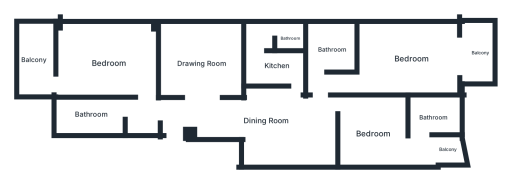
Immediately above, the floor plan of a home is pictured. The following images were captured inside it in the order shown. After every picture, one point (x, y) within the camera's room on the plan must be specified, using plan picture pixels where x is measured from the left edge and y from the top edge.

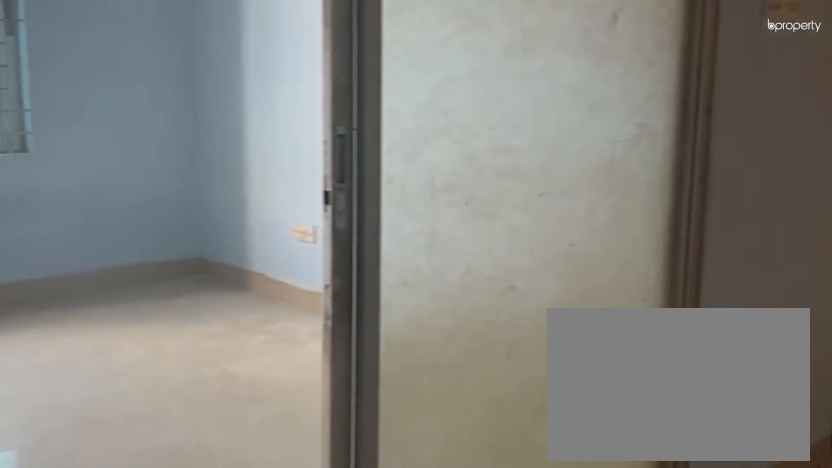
(191, 116)
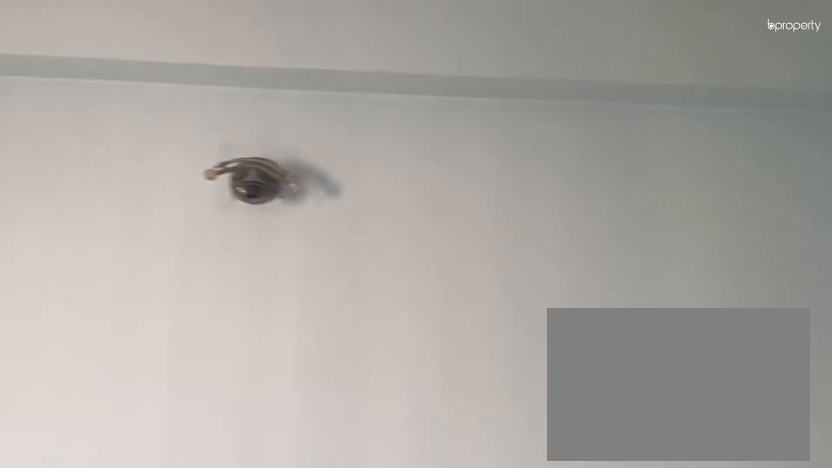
(202, 61)
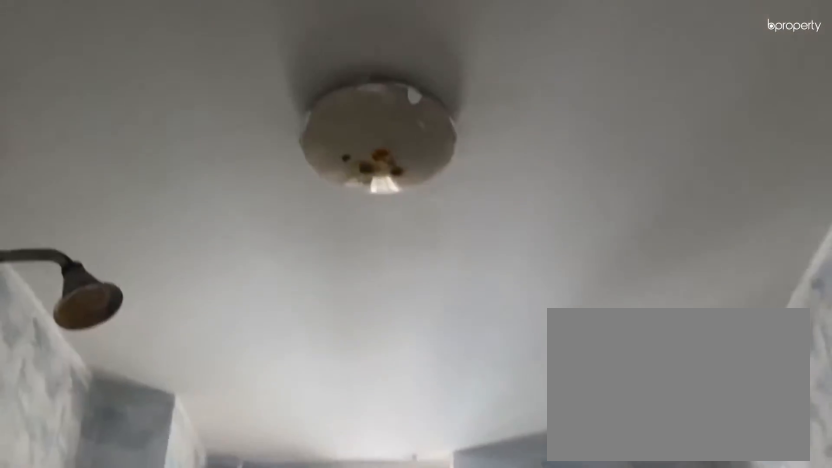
(91, 113)
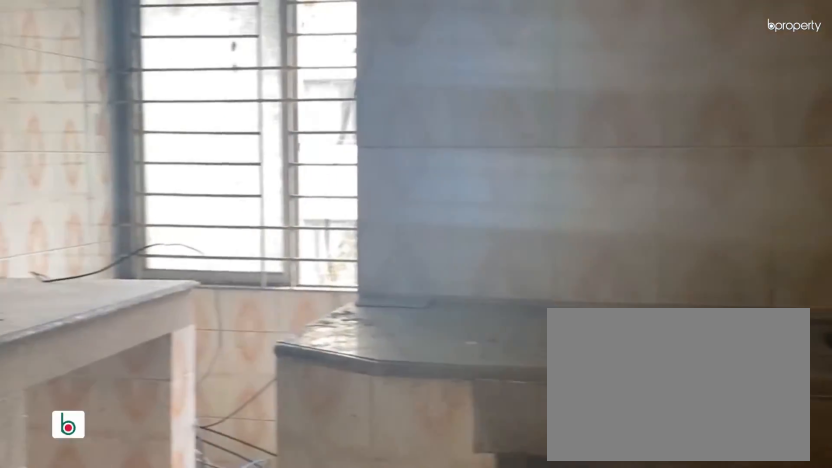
(276, 65)
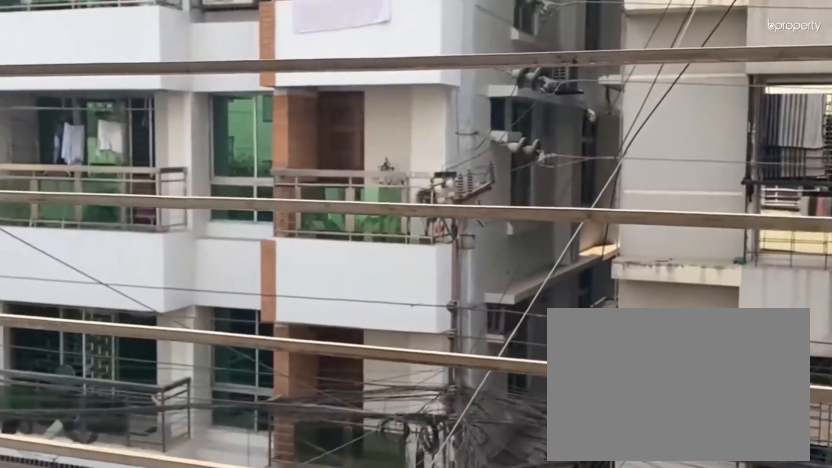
(479, 51)
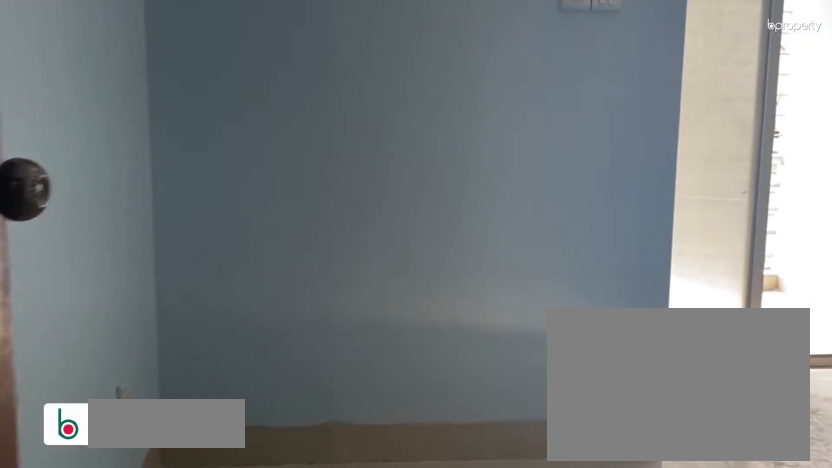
(374, 134)
